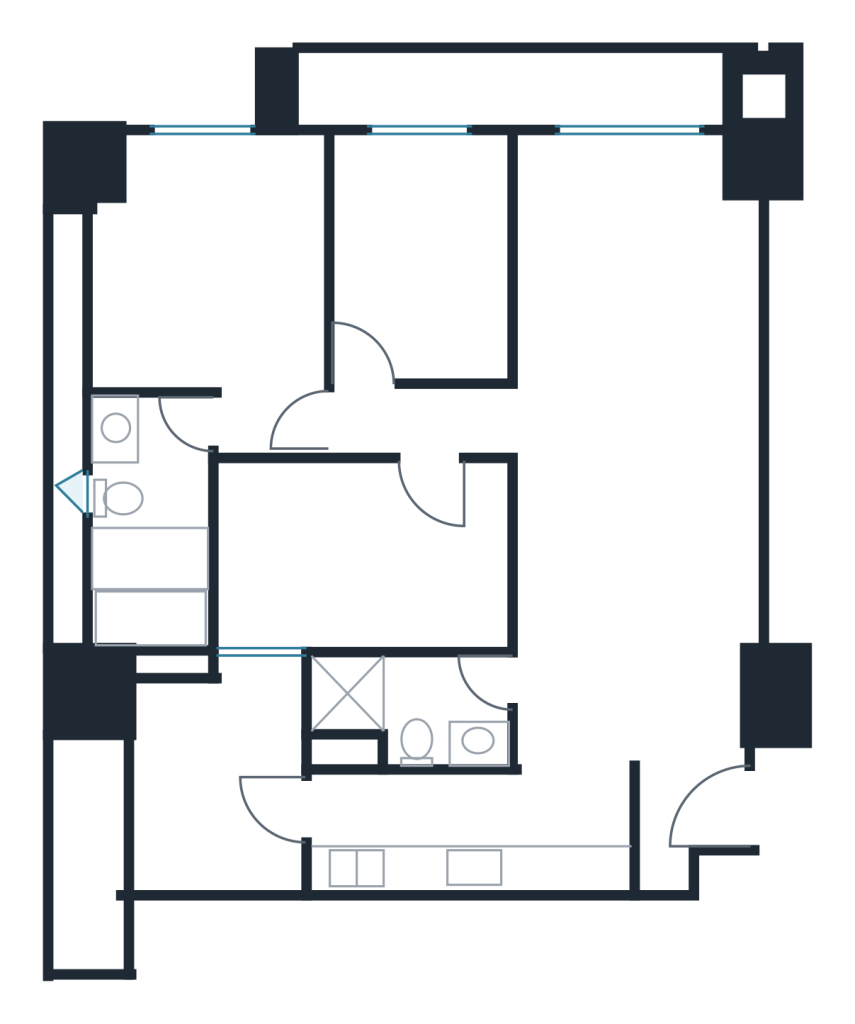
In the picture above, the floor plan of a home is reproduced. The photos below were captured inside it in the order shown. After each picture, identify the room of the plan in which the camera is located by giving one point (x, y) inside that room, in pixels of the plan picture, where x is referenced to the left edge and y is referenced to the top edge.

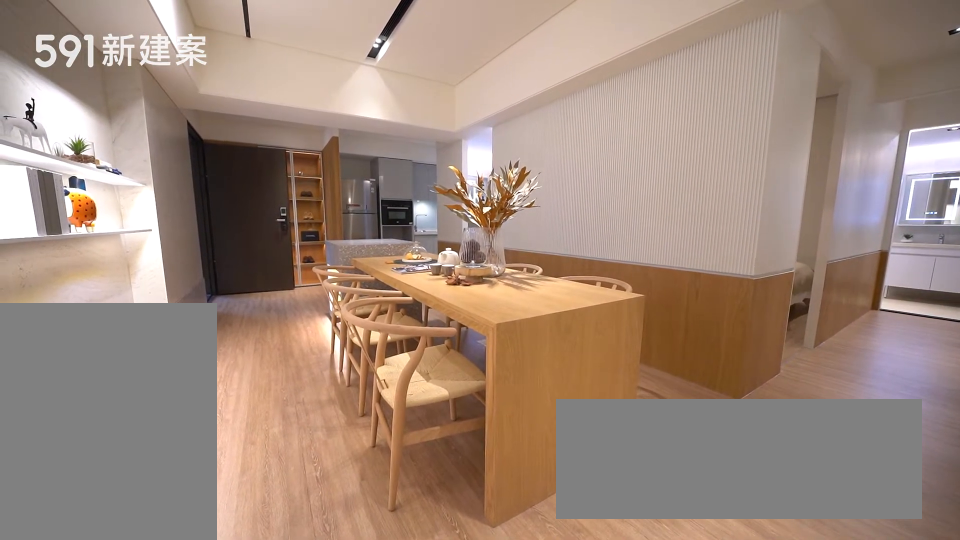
(636, 583)
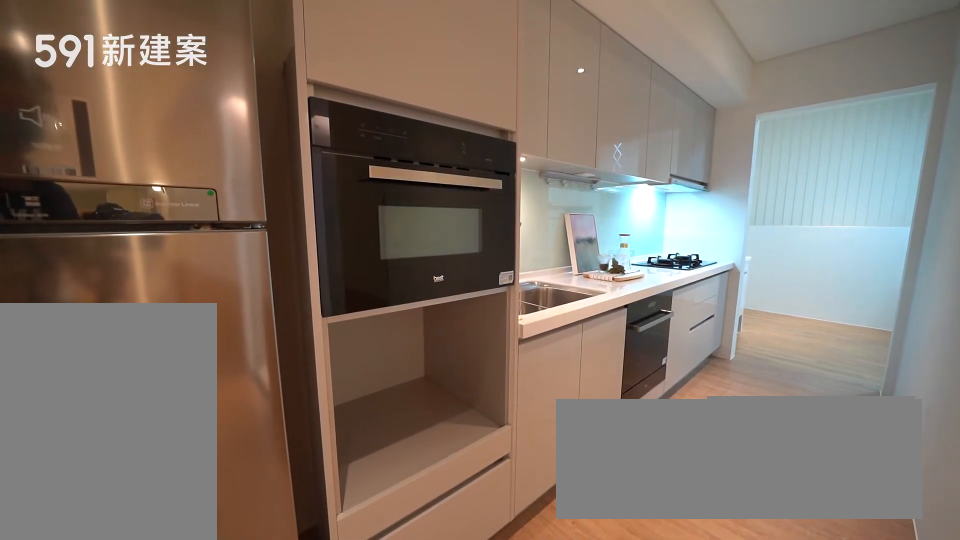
(471, 831)
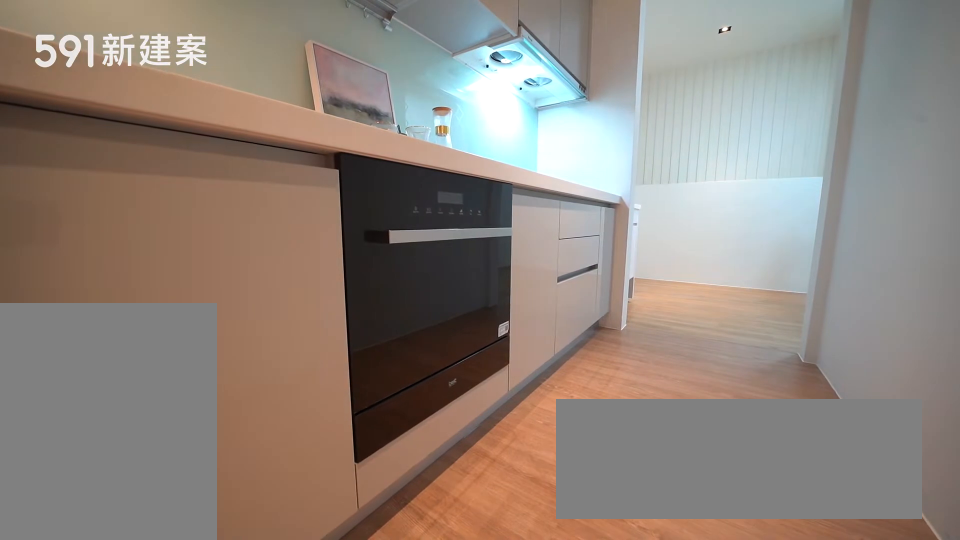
(471, 831)
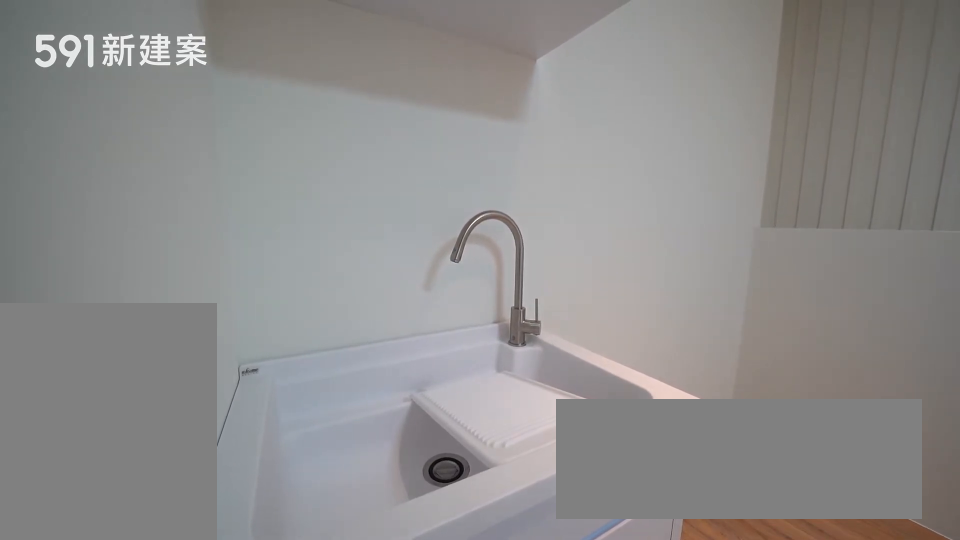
(218, 771)
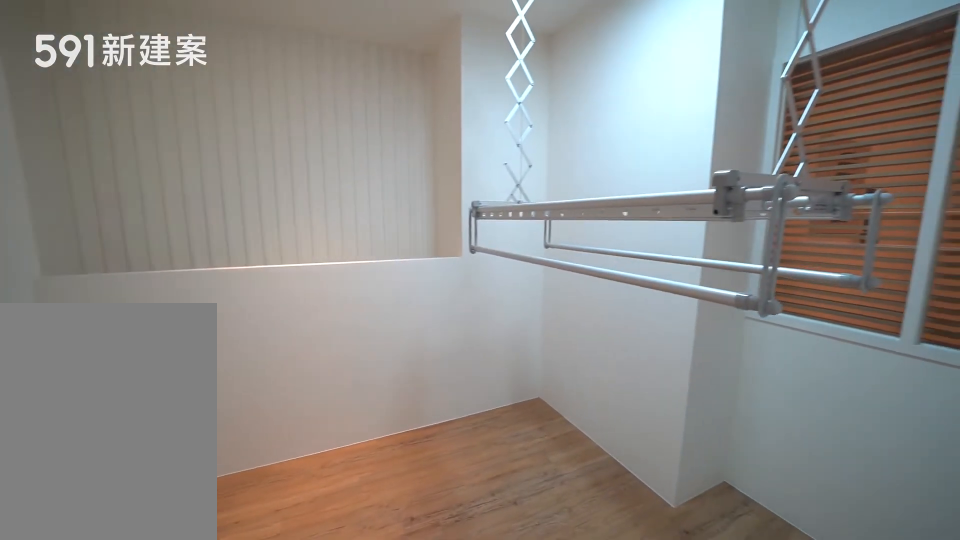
(218, 771)
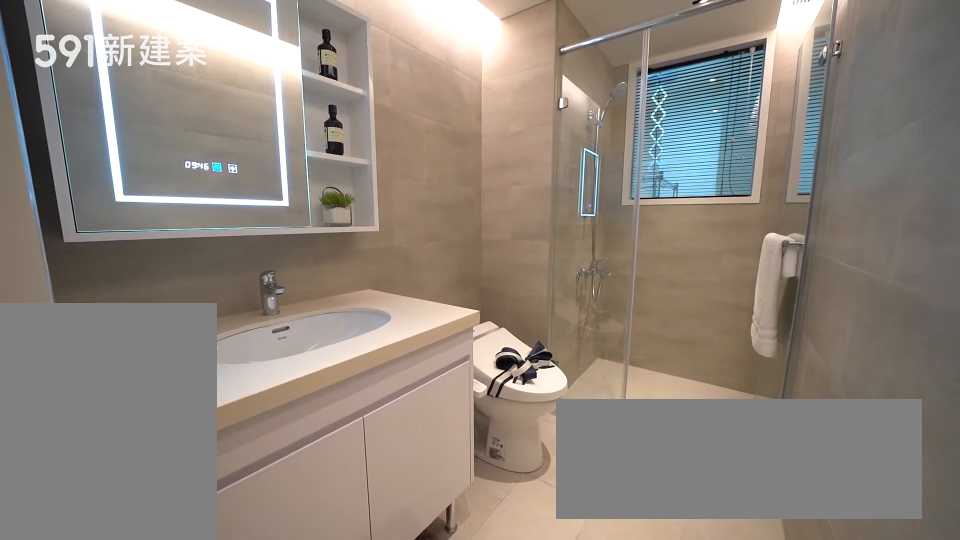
(413, 705)
